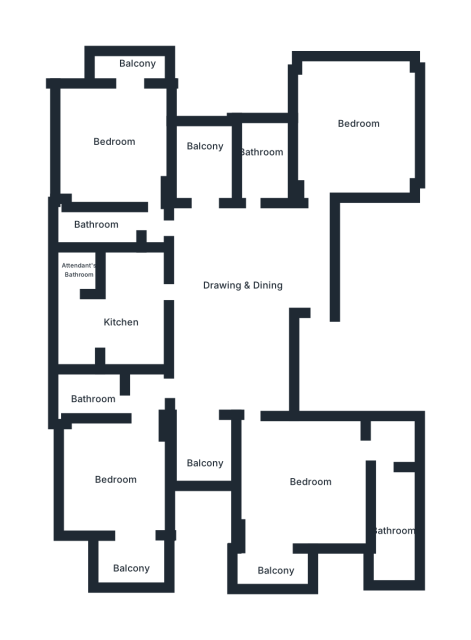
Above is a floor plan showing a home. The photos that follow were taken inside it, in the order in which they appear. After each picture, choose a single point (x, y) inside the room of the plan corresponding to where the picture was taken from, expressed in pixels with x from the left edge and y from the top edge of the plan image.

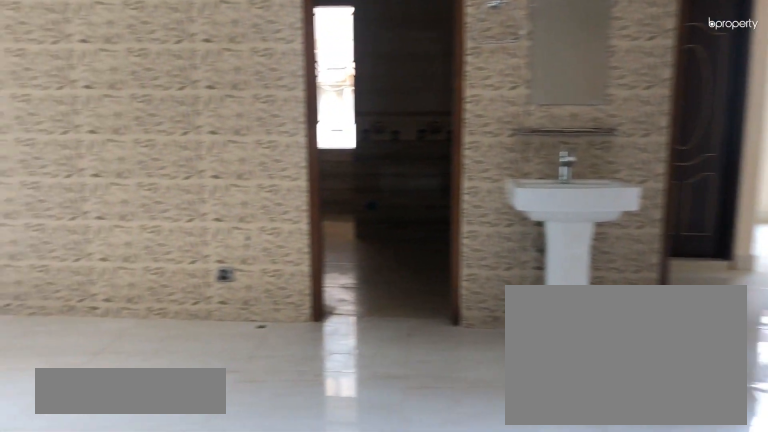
(236, 322)
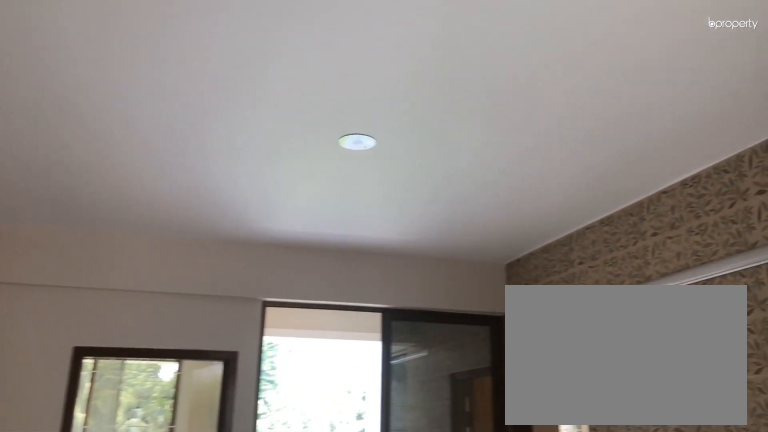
(236, 322)
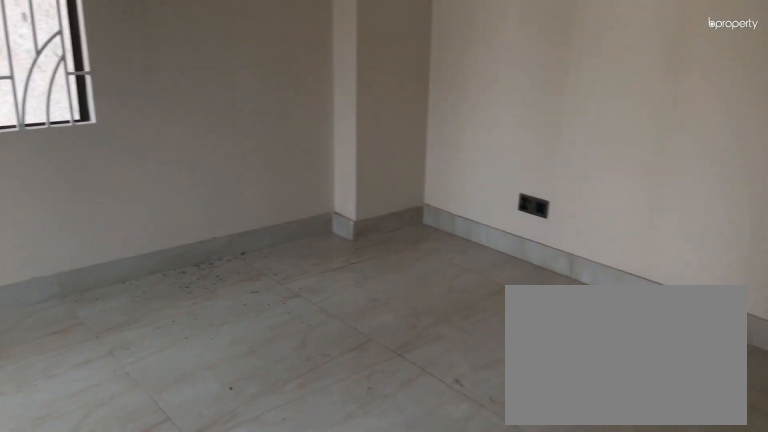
(356, 130)
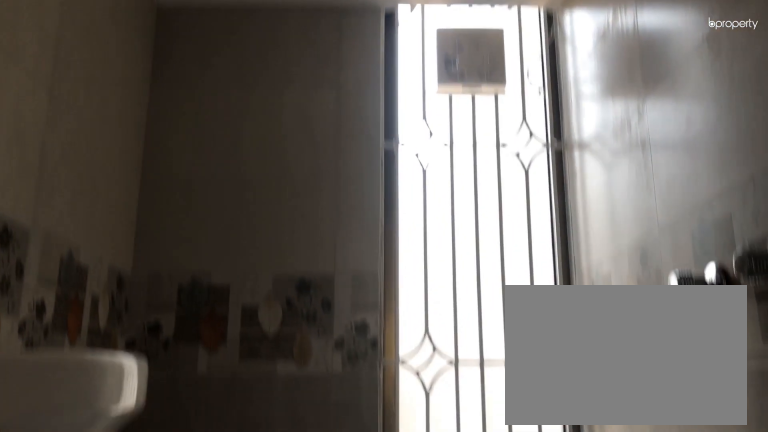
(261, 160)
